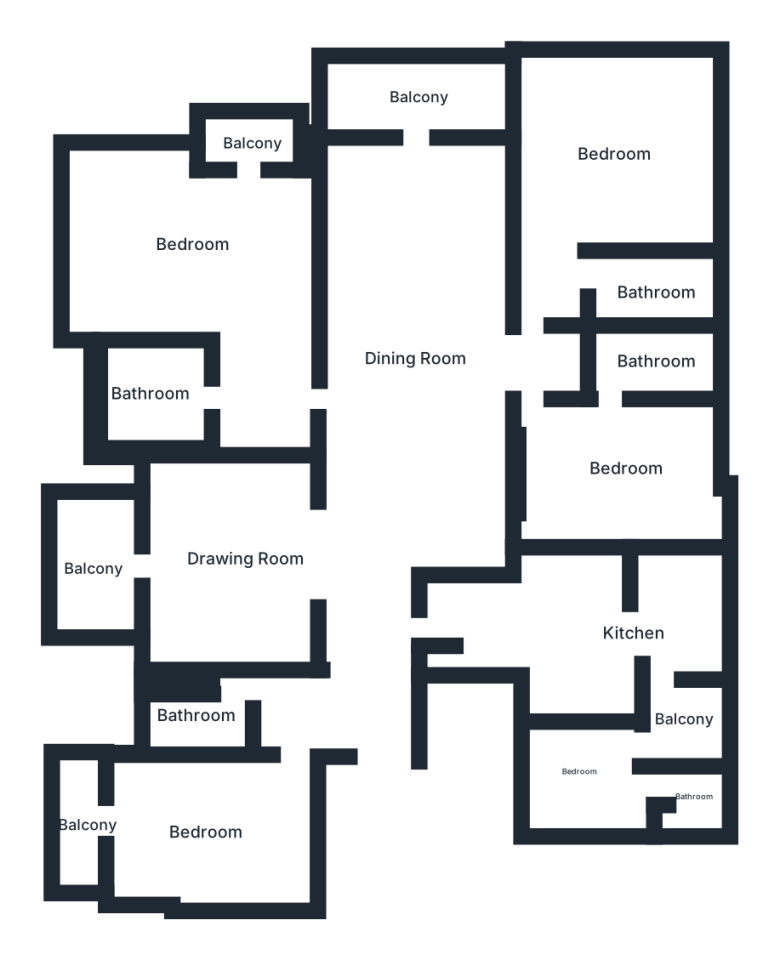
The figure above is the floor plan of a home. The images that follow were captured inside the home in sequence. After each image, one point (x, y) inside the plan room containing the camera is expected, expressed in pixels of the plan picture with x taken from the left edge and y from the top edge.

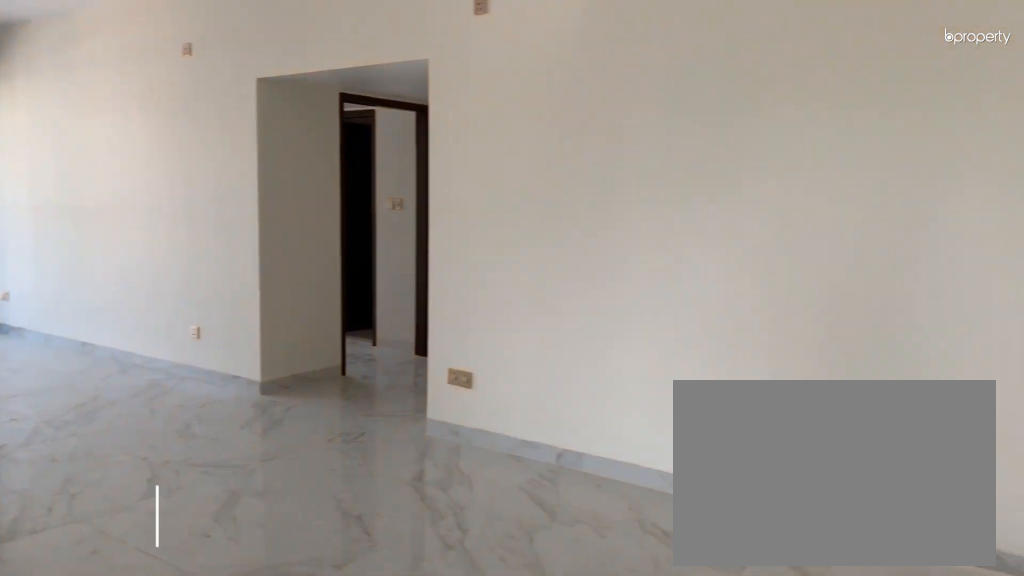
(408, 350)
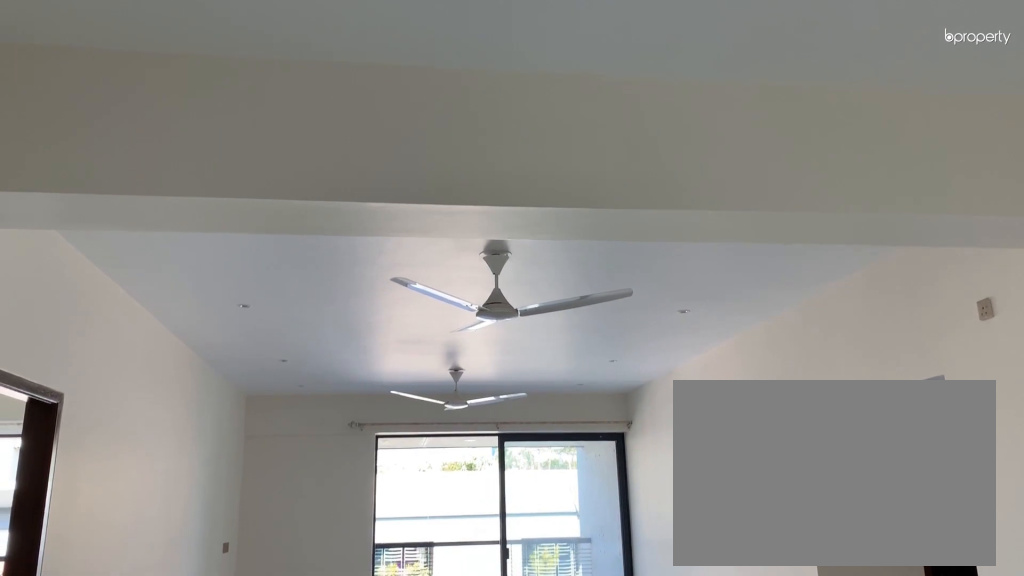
(408, 350)
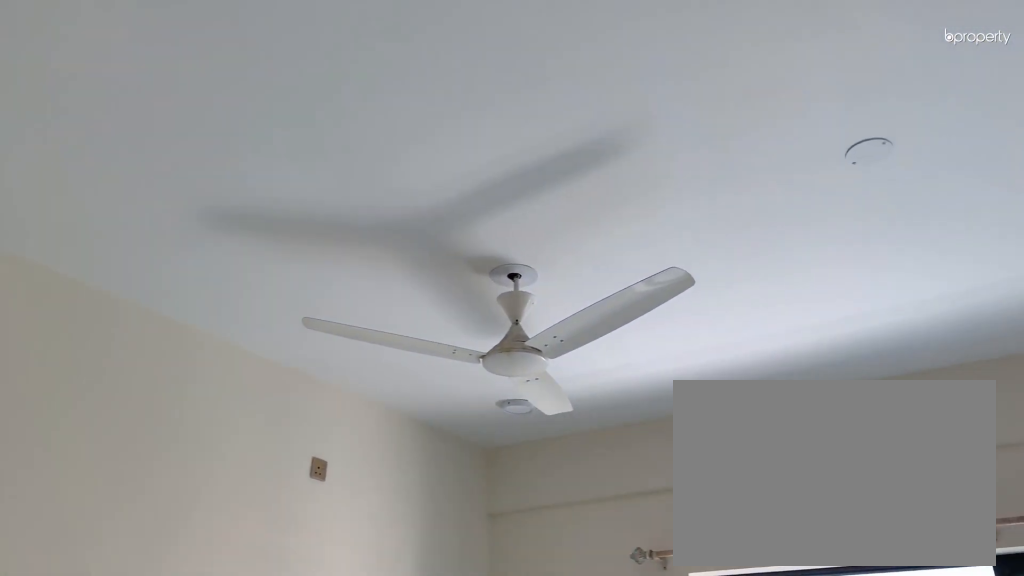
(249, 561)
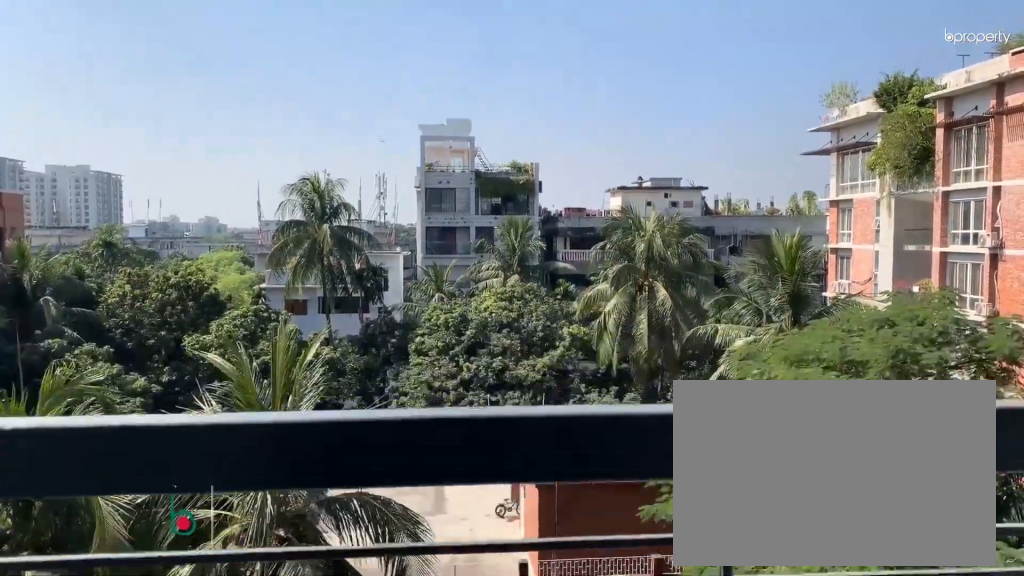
(97, 574)
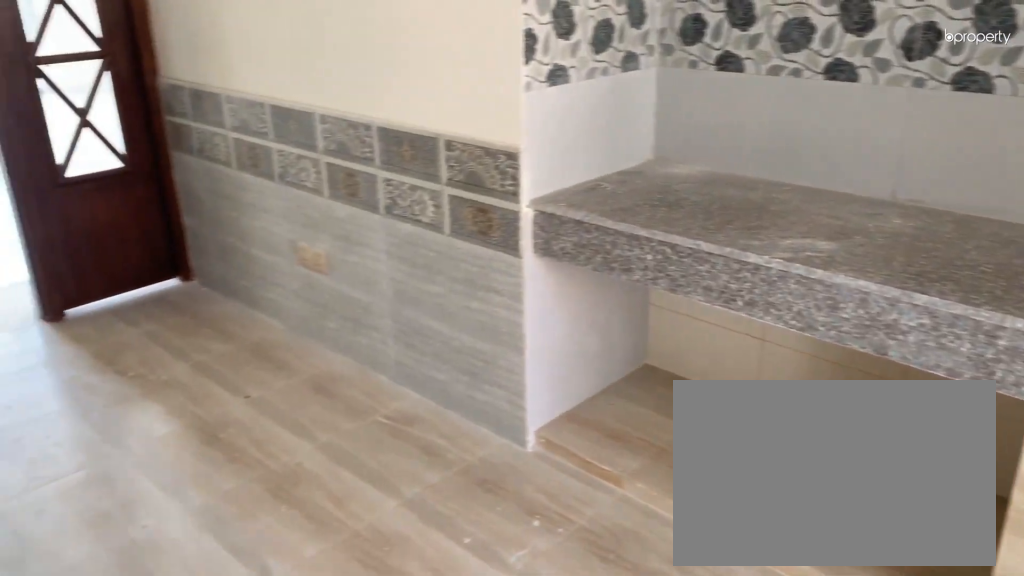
(633, 641)
